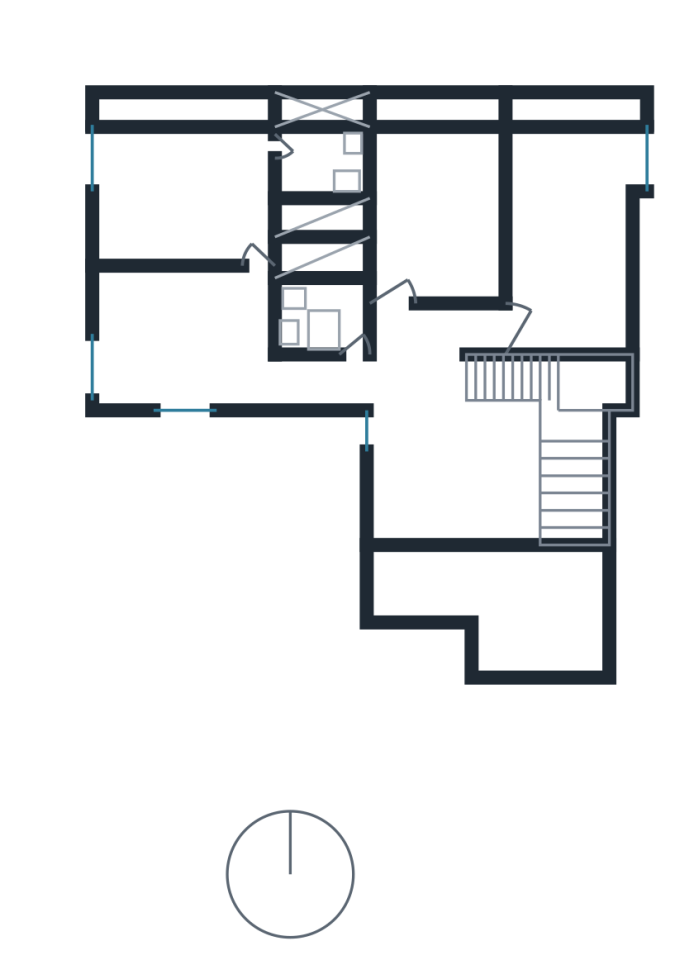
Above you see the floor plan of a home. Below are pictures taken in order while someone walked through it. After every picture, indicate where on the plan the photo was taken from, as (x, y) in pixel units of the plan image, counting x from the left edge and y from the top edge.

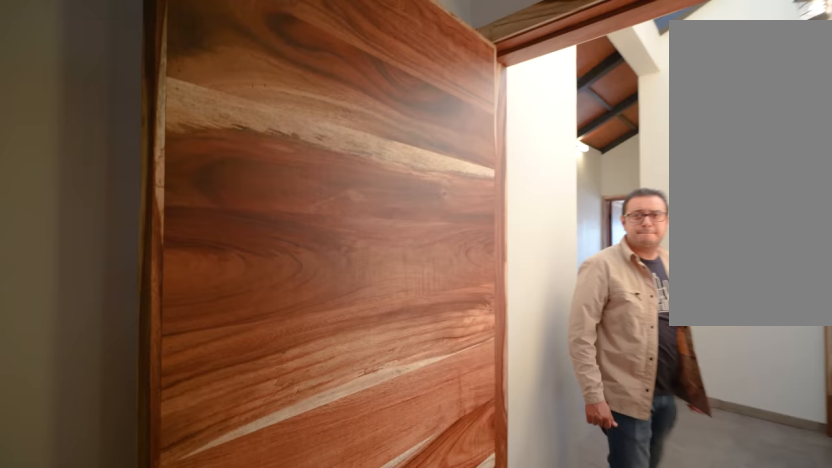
(578, 312)
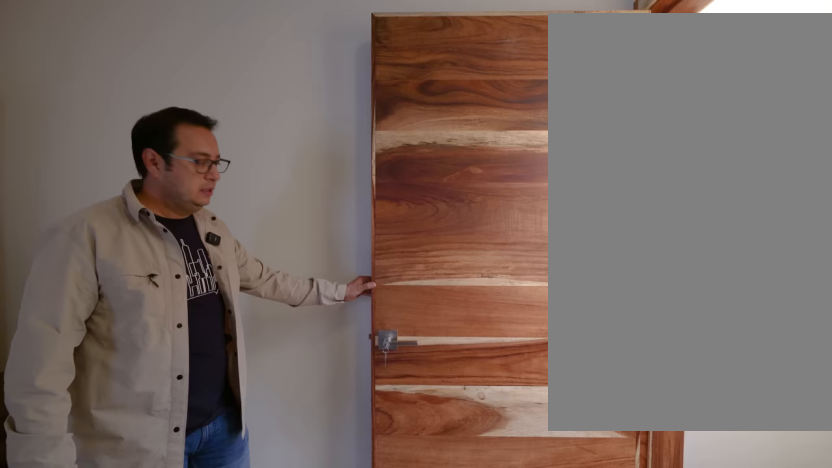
(545, 324)
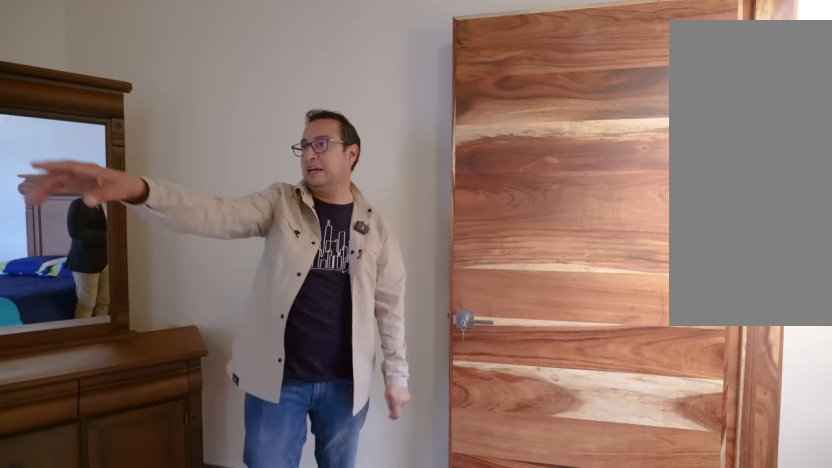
(546, 324)
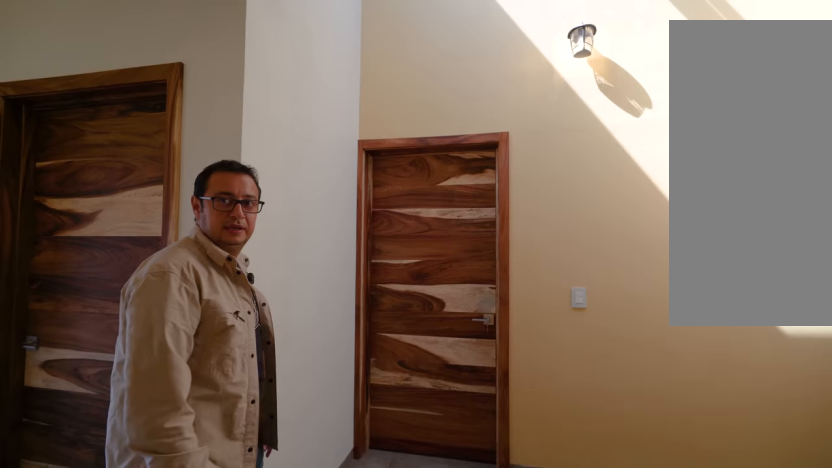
(438, 321)
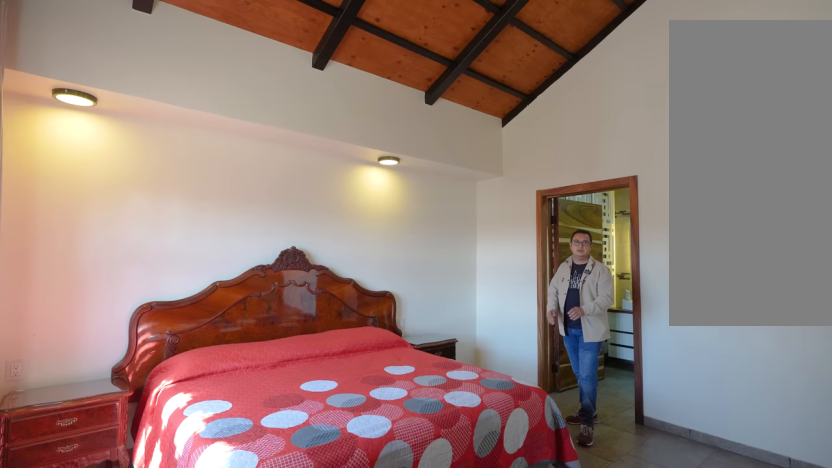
(236, 220)
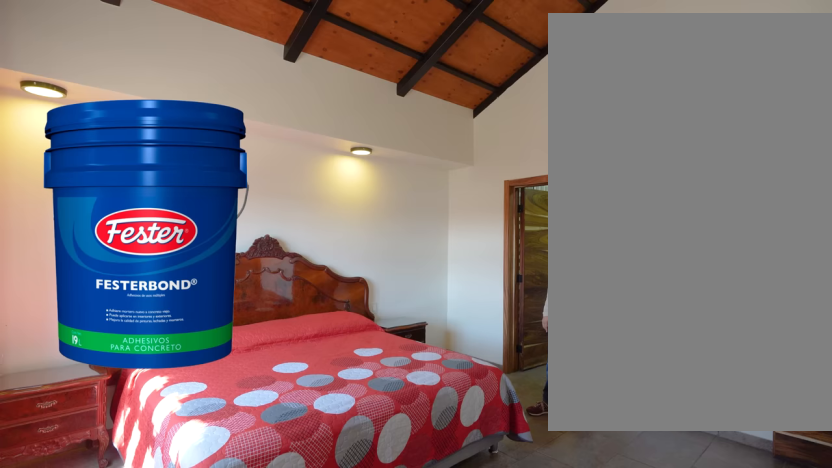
(188, 236)
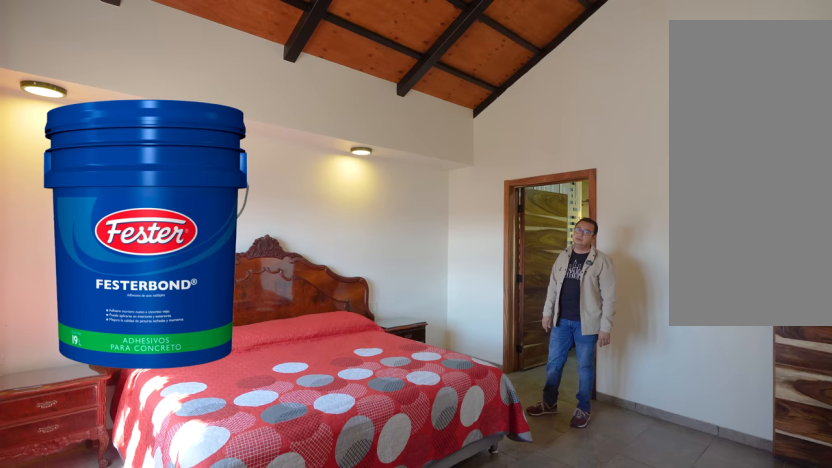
(188, 236)
